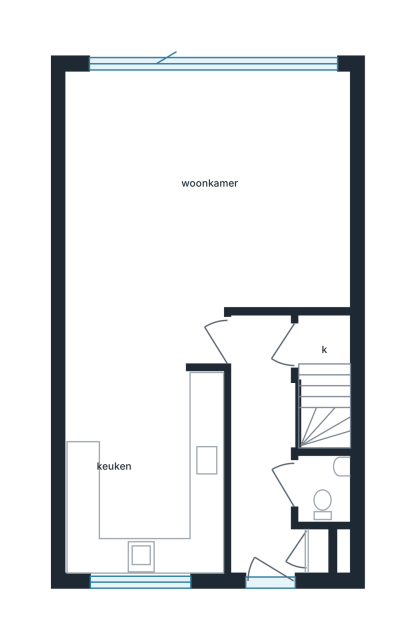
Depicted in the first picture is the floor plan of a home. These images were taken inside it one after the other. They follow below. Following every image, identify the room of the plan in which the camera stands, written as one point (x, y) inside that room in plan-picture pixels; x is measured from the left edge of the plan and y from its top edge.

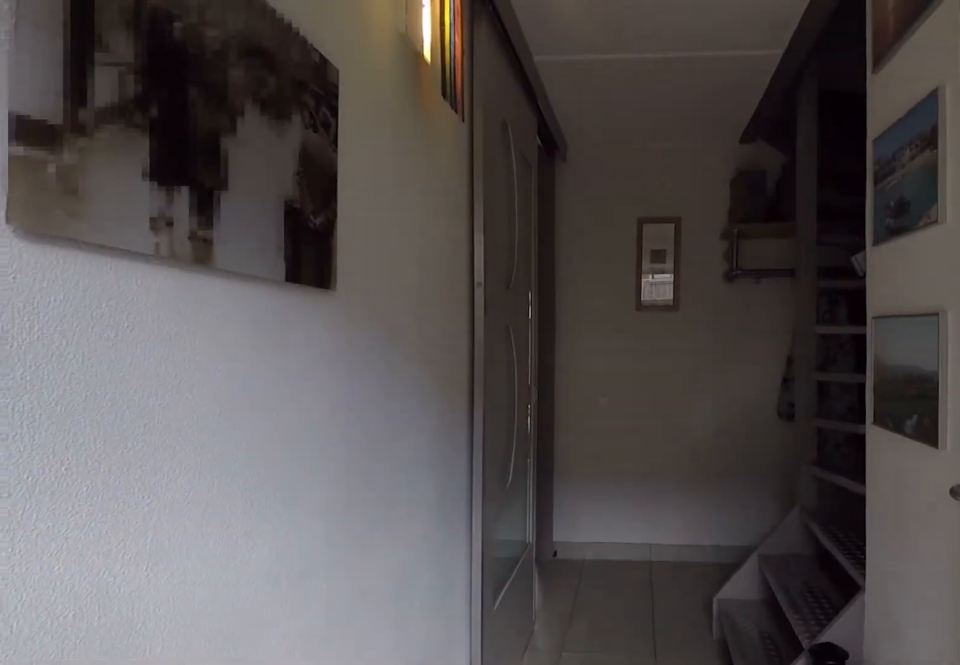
(263, 445)
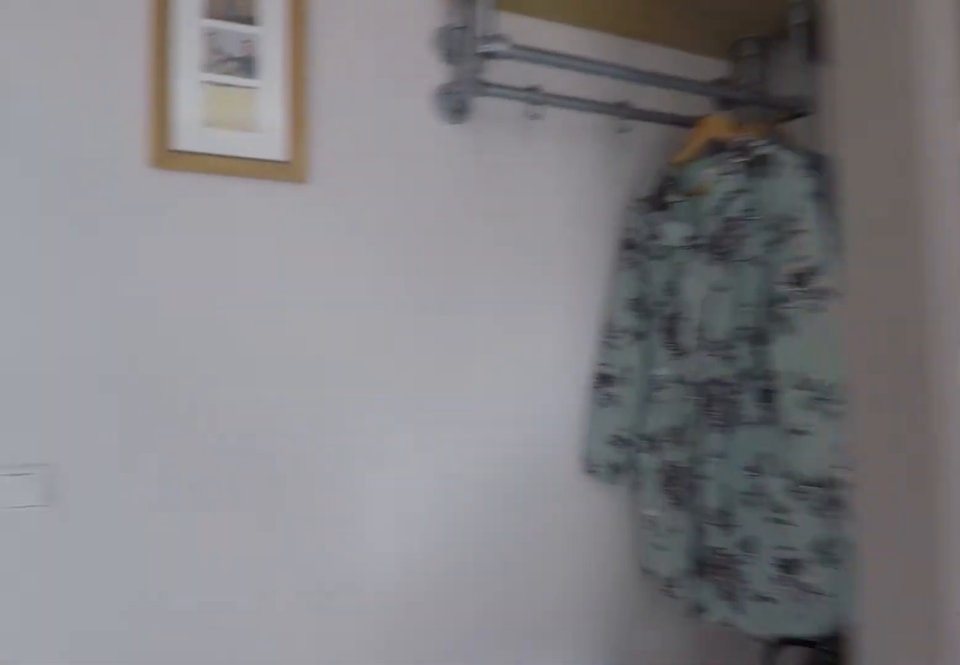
(263, 445)
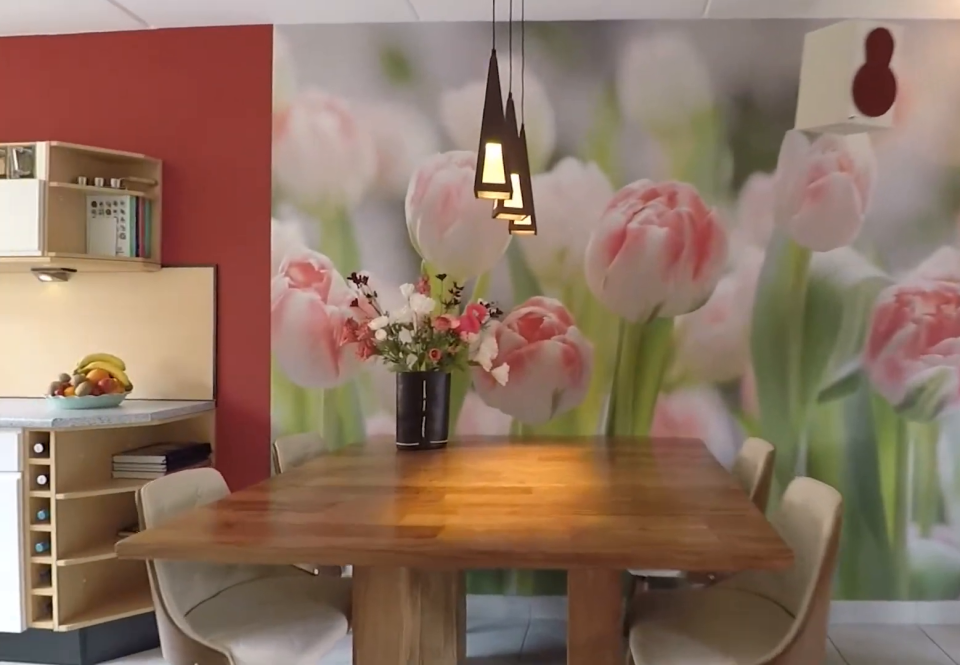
(261, 211)
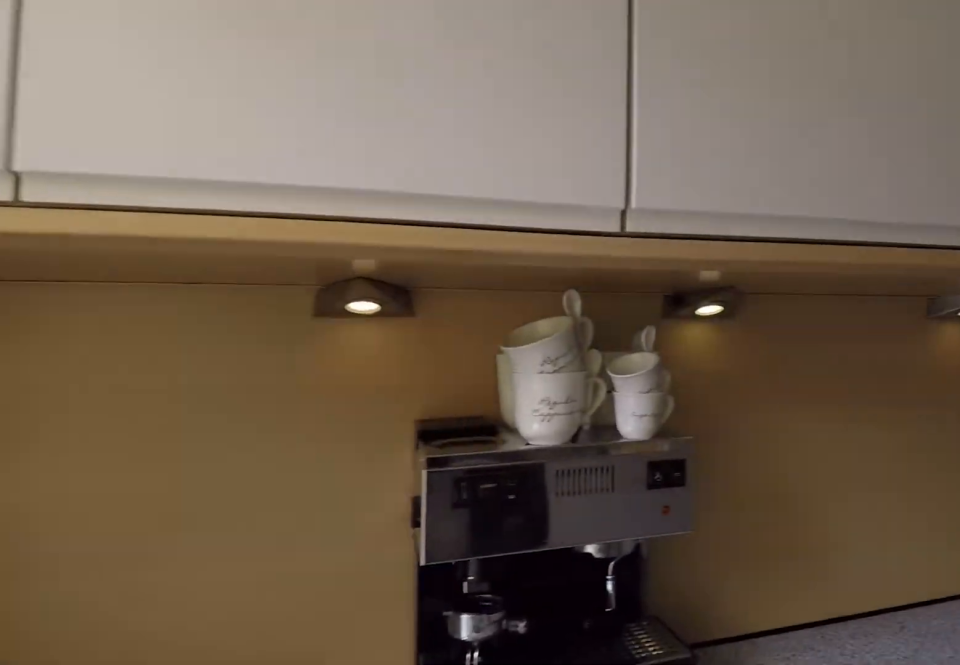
(143, 472)
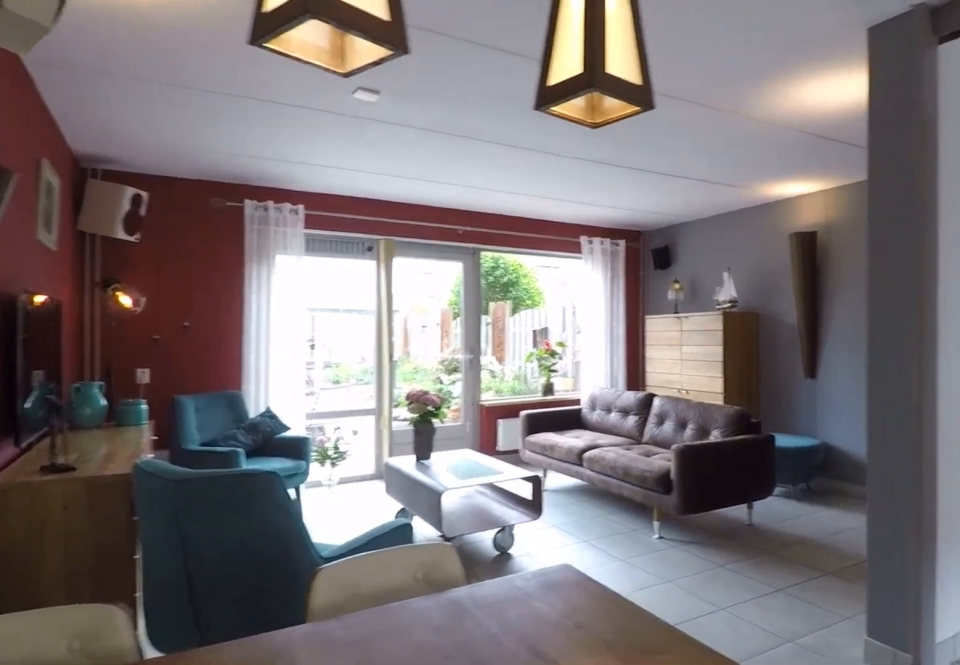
(261, 211)
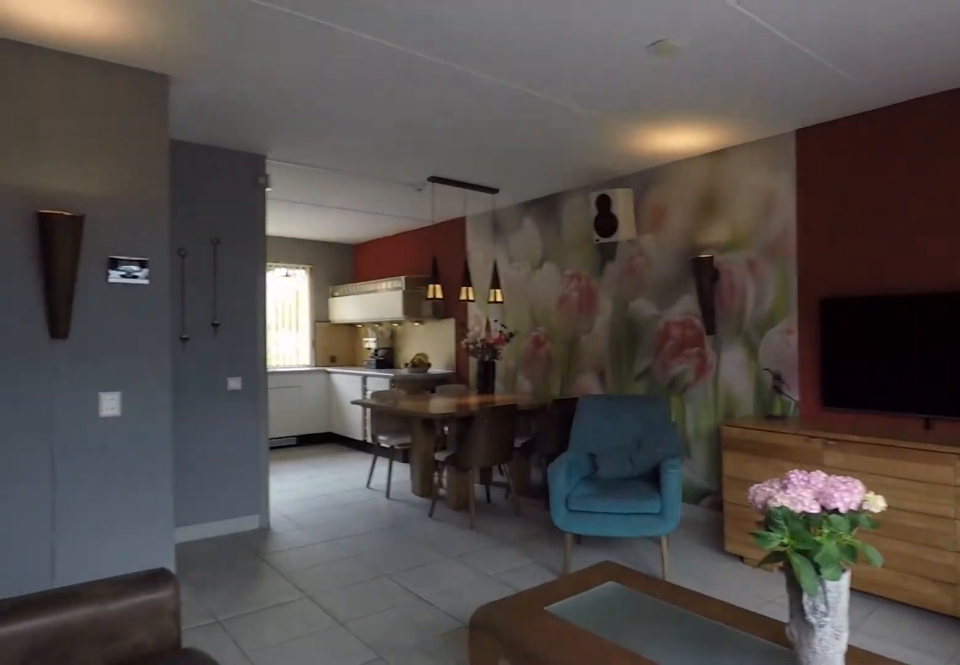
(261, 211)
